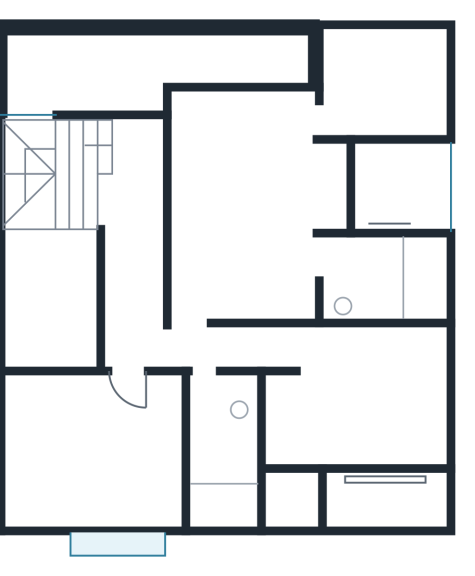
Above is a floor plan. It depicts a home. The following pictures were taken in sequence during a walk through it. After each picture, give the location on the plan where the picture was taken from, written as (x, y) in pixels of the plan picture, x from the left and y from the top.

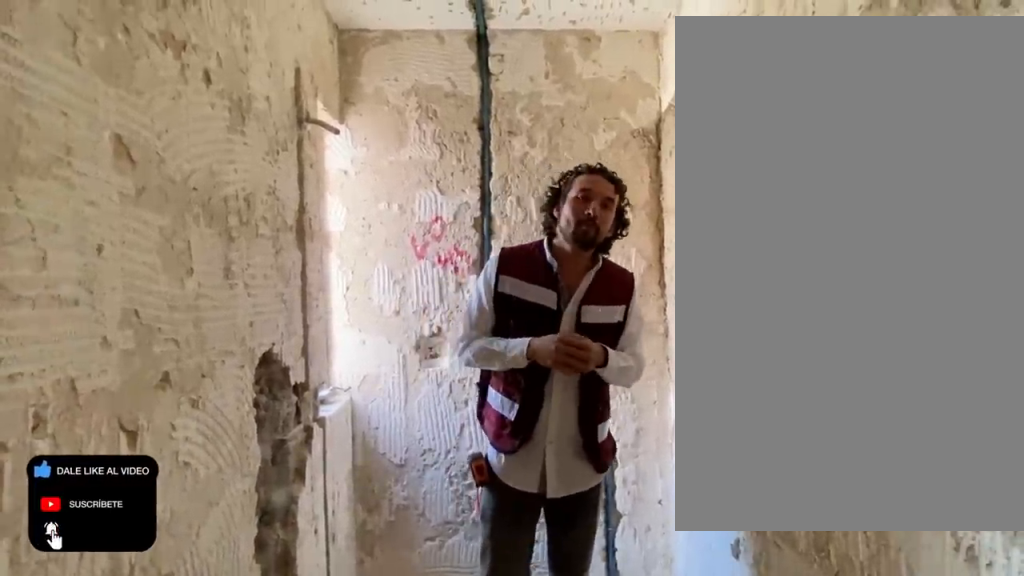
(208, 380)
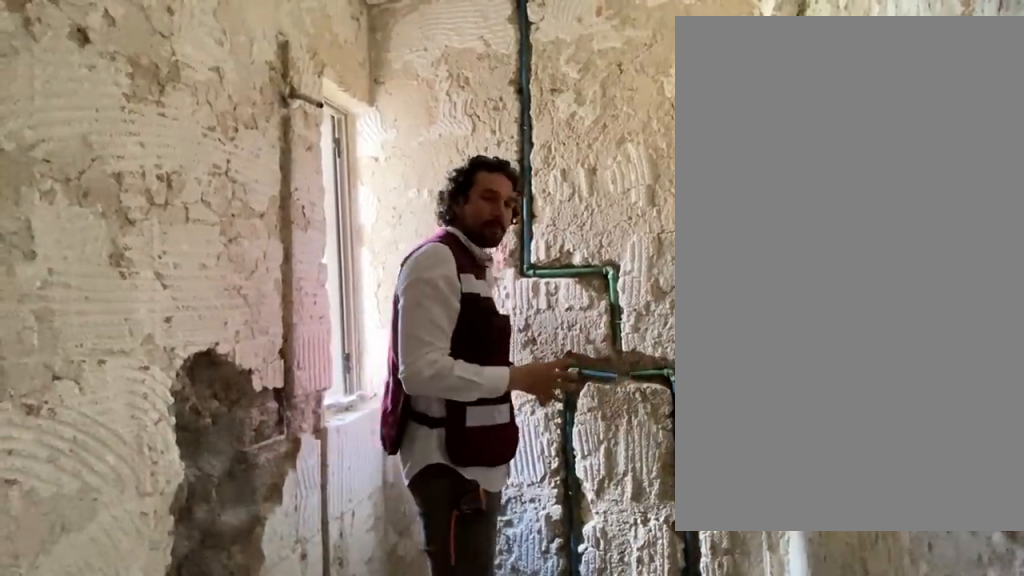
(218, 433)
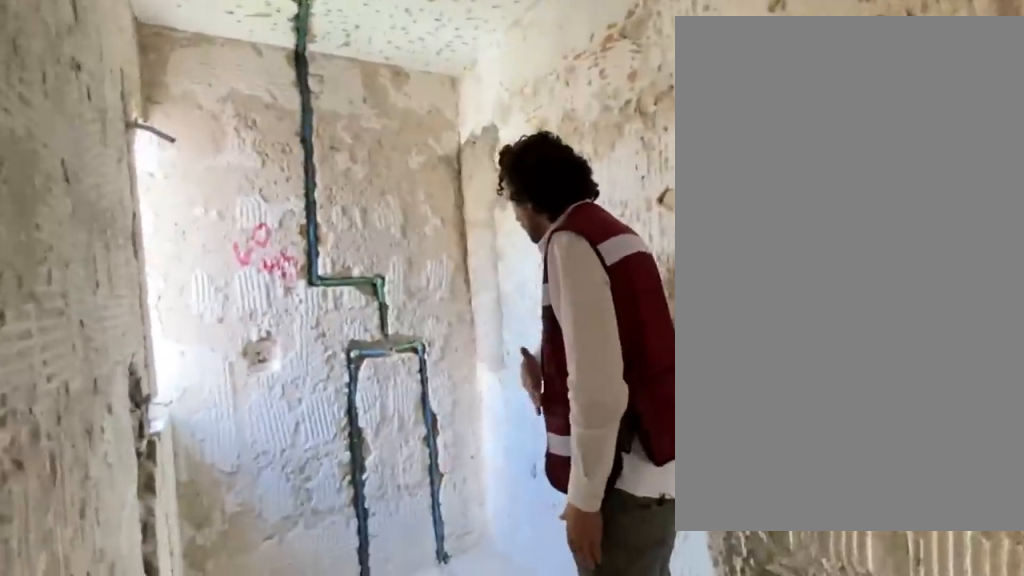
(210, 394)
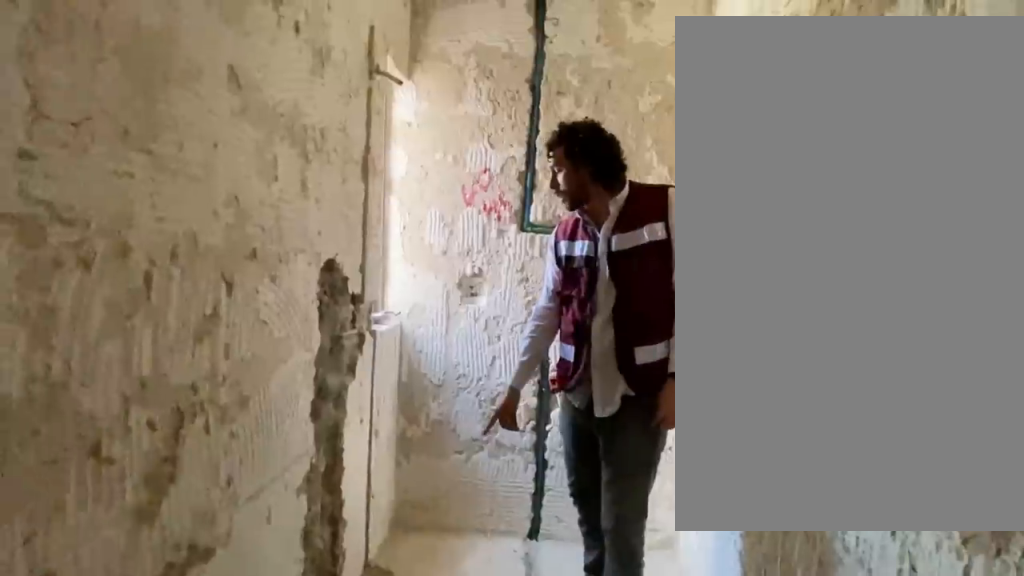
(207, 428)
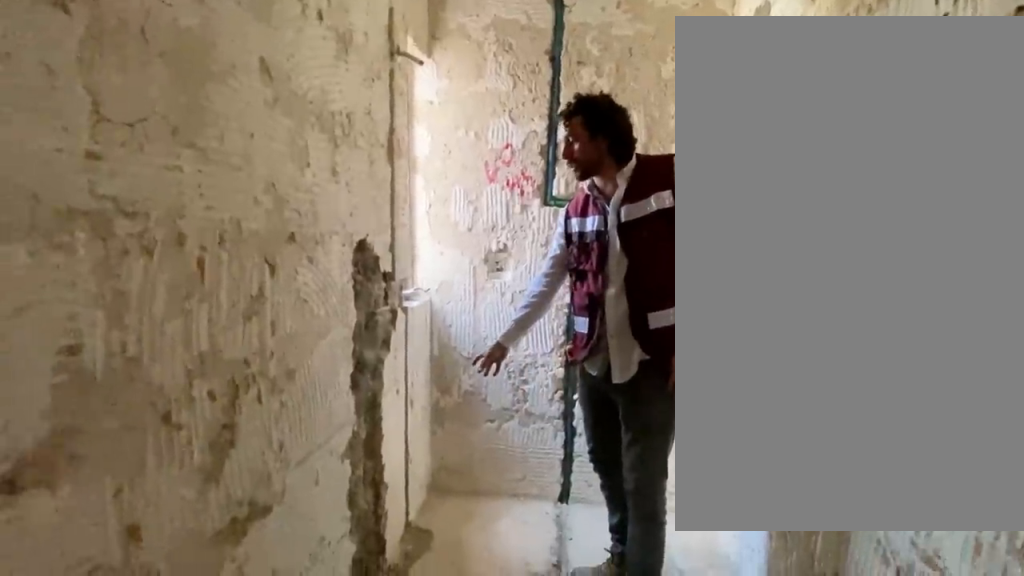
(207, 439)
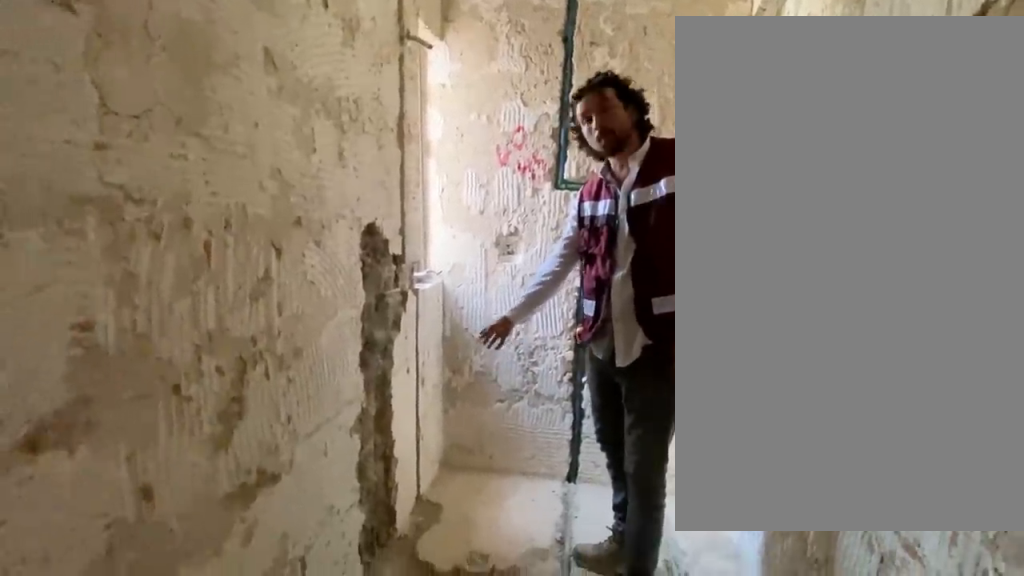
(207, 440)
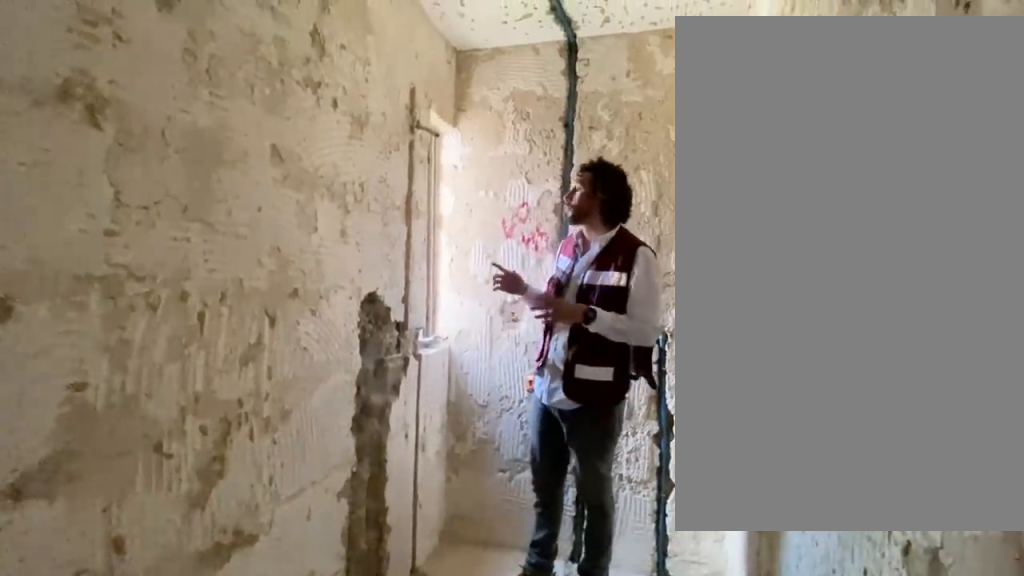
(204, 442)
